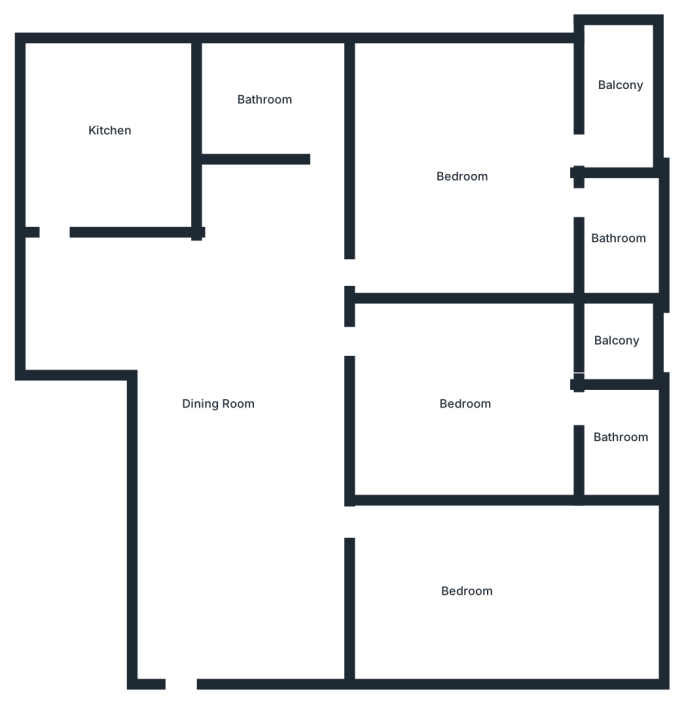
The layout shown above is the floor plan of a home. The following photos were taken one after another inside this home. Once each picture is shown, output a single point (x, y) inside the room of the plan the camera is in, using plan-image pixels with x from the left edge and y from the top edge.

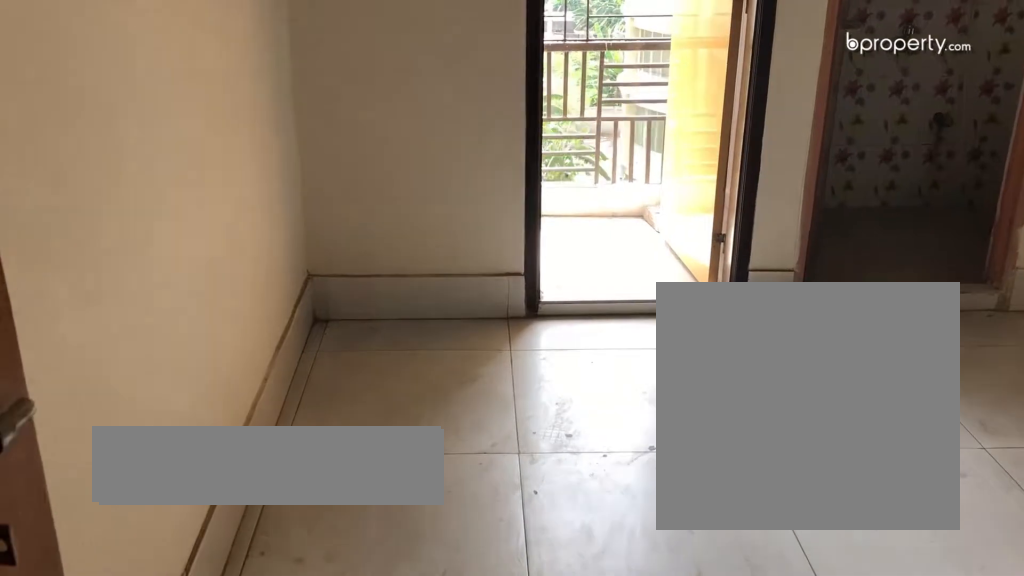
(468, 403)
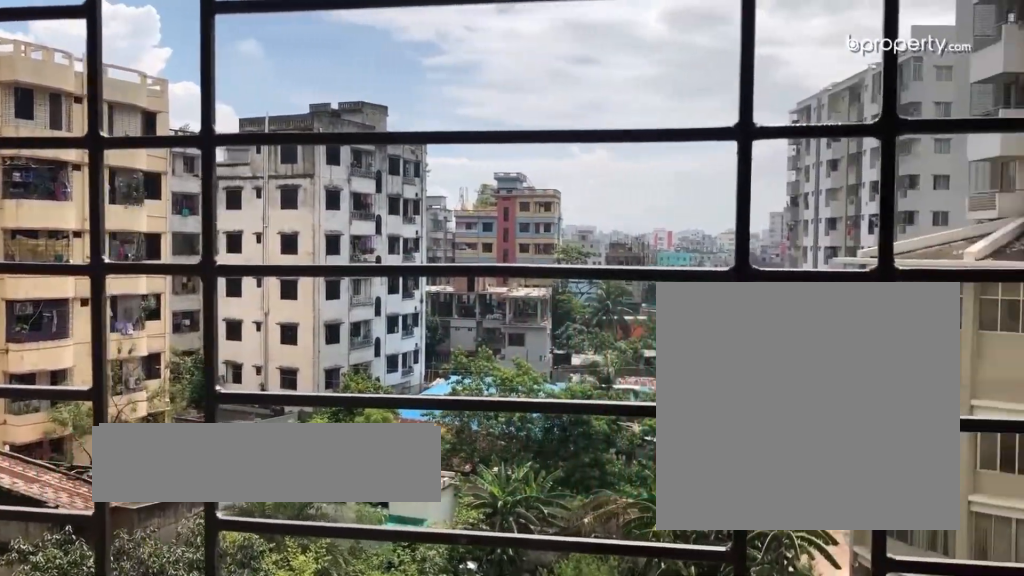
(619, 342)
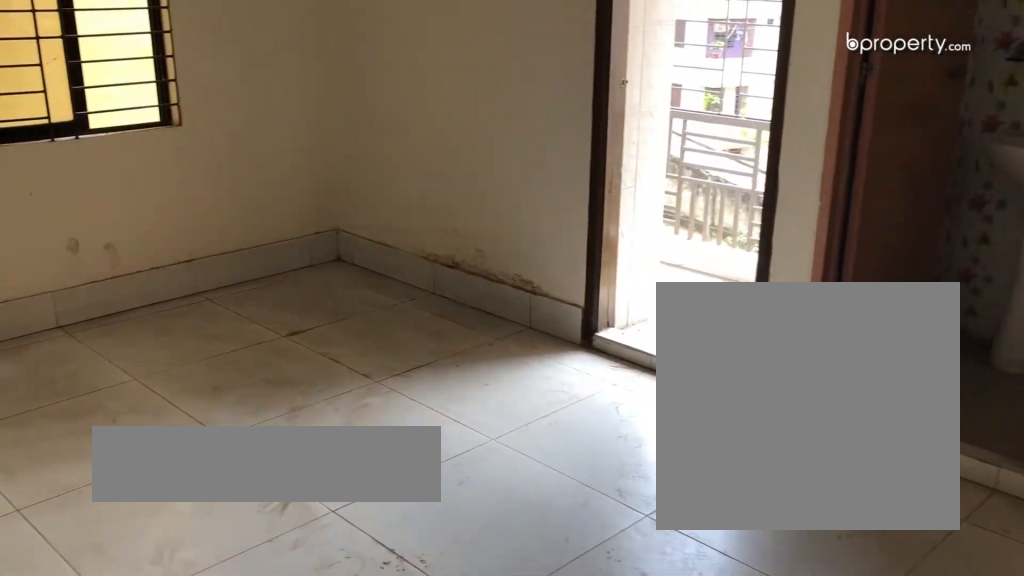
(456, 178)
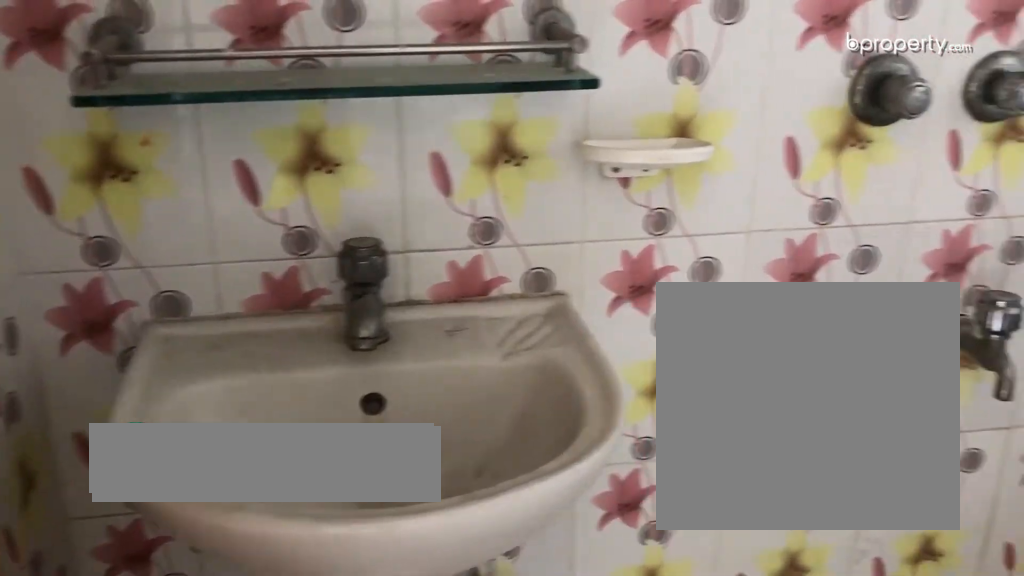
(621, 236)
